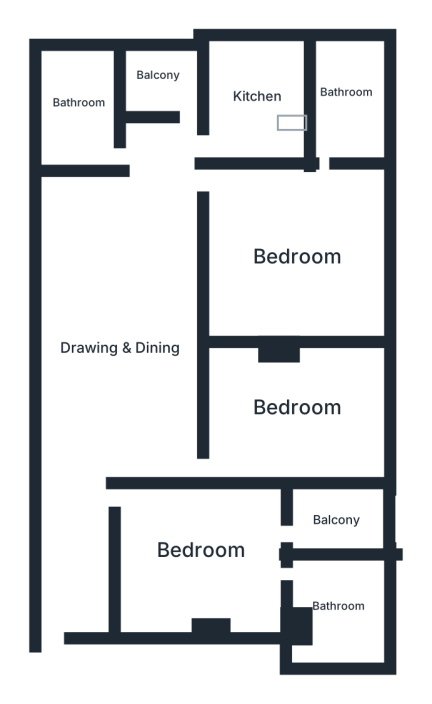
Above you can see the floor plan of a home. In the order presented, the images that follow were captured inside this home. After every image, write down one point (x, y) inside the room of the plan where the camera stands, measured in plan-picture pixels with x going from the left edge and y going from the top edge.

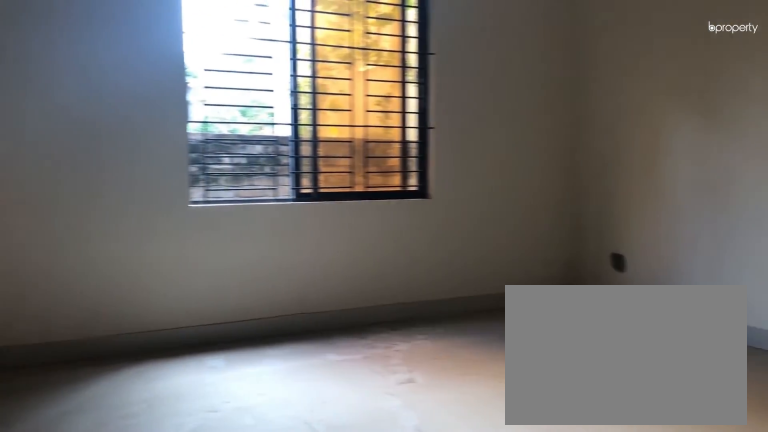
(301, 253)
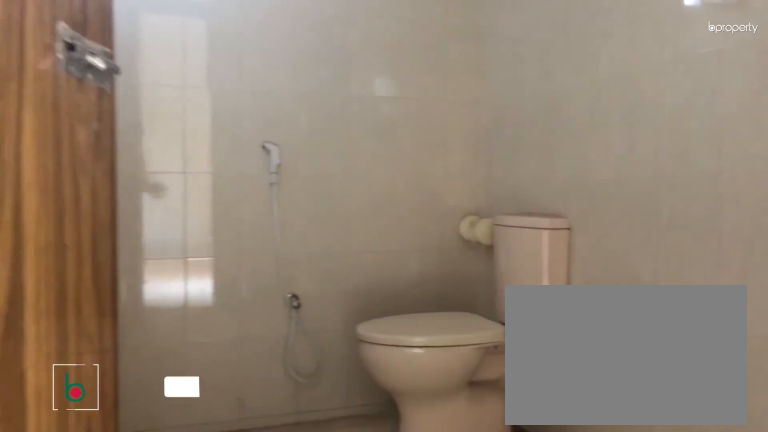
(347, 92)
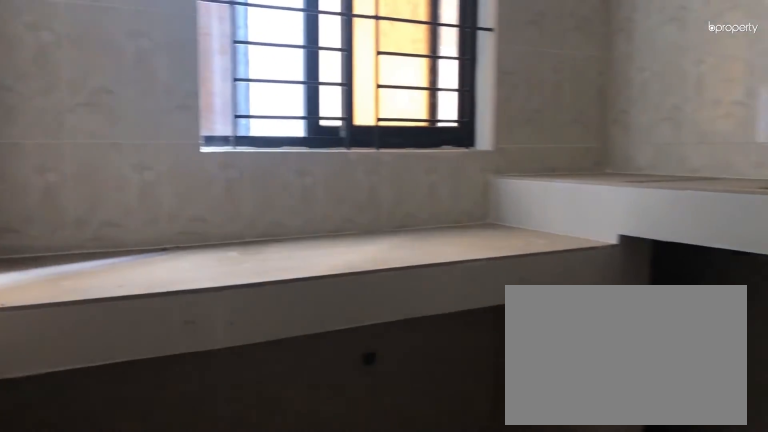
(259, 94)
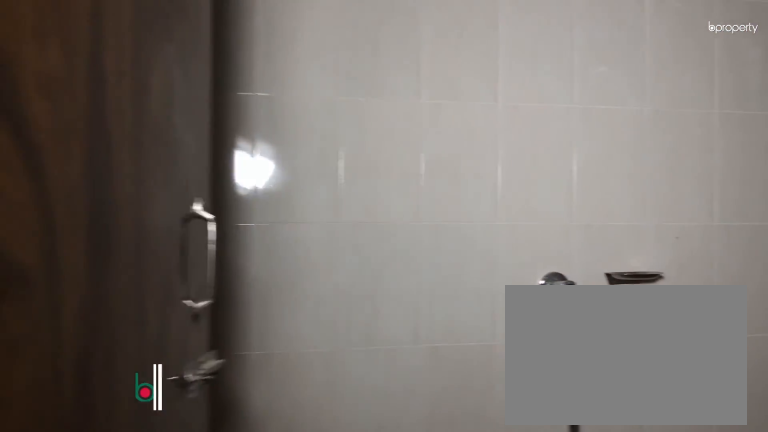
(78, 99)
